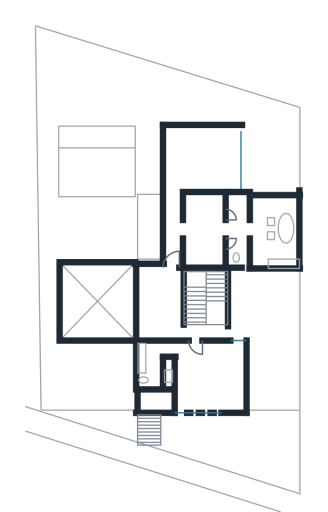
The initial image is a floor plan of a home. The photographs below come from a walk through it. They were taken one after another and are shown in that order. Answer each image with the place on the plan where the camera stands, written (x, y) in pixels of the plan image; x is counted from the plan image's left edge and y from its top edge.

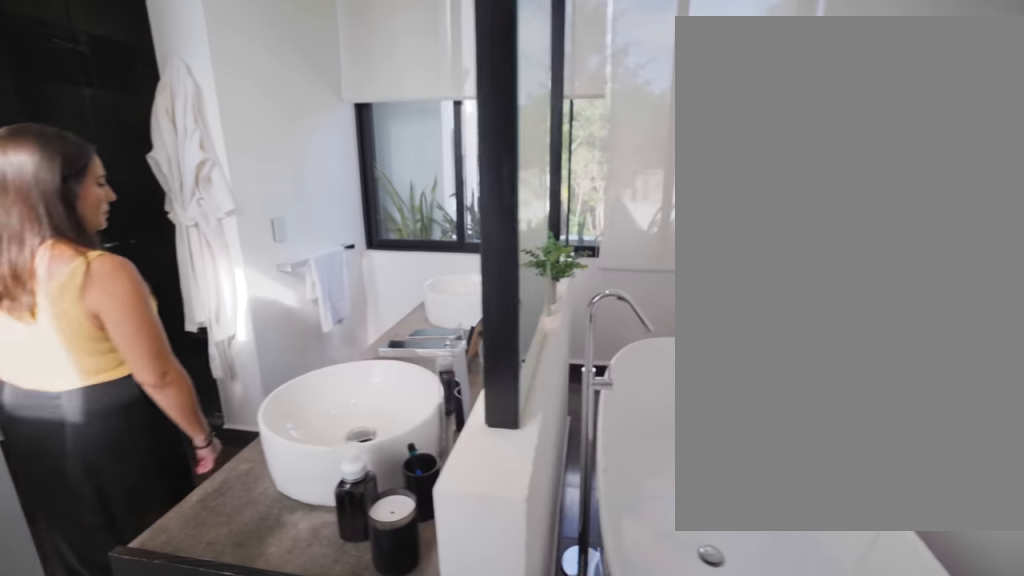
(285, 256)
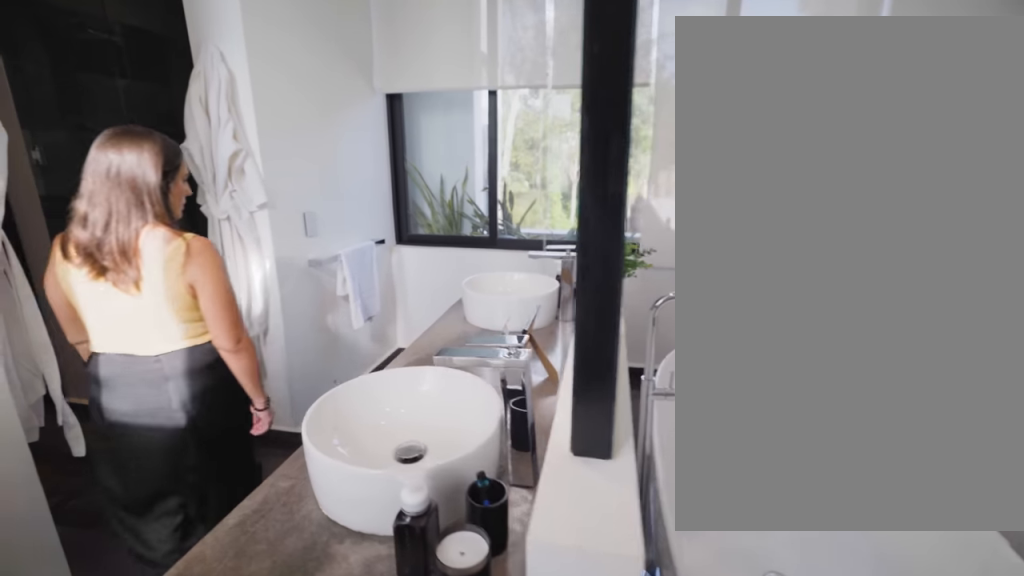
(285, 256)
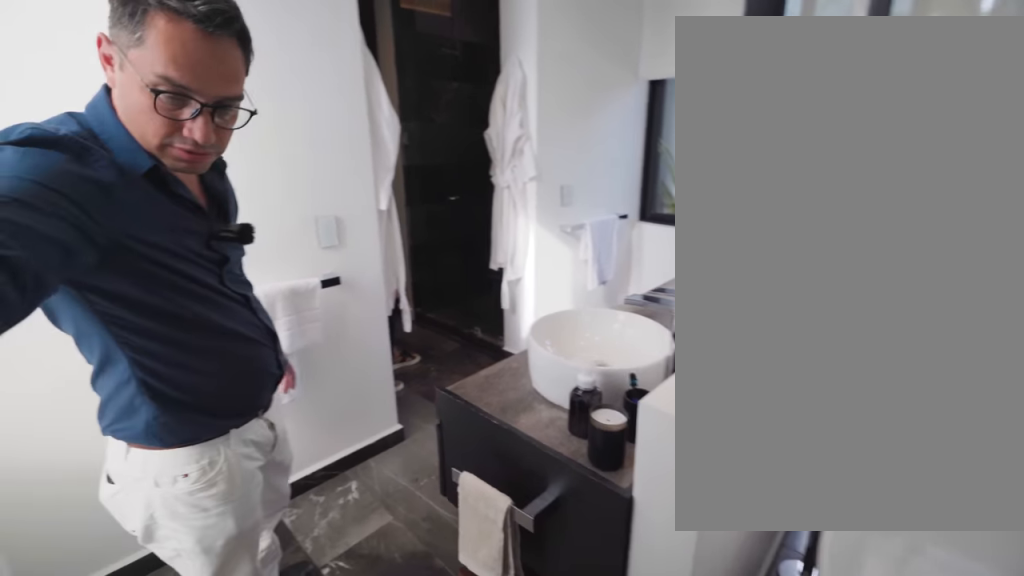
(268, 257)
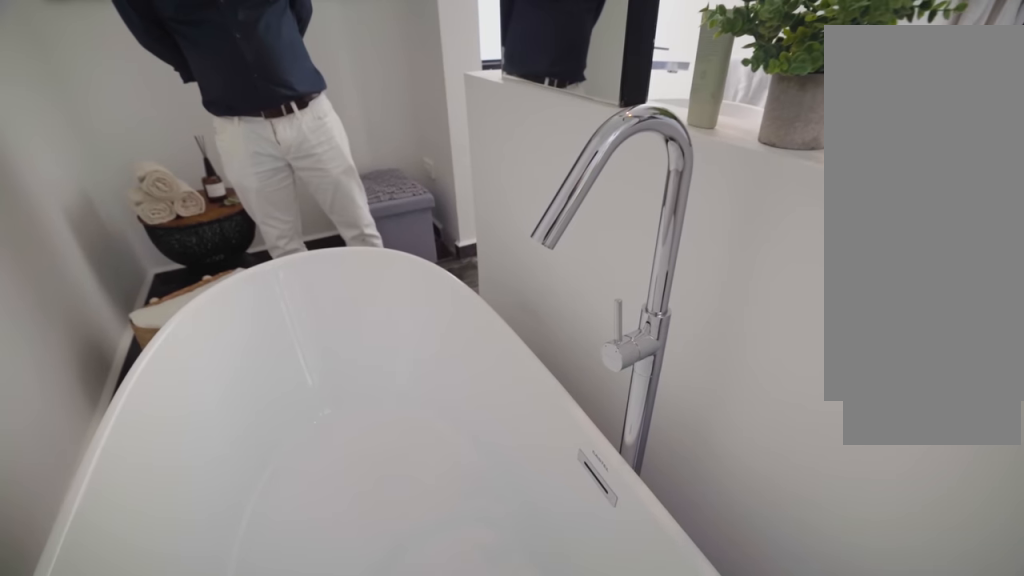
(283, 213)
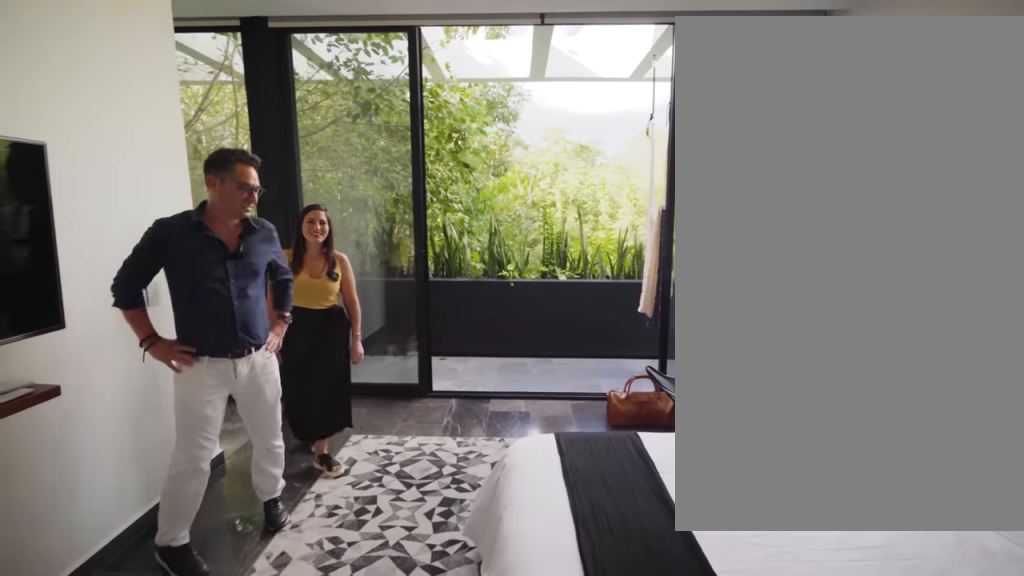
(226, 171)
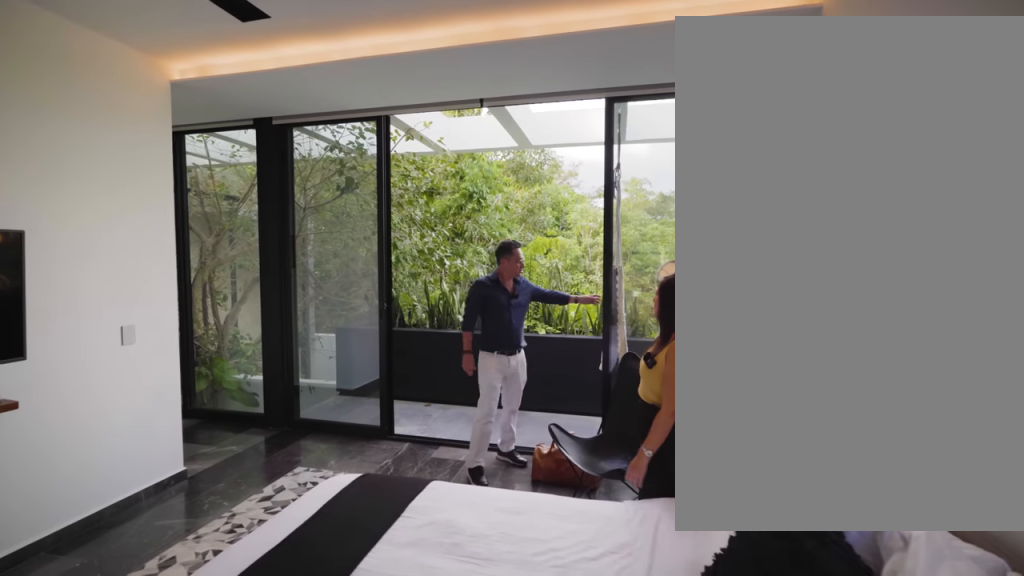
(233, 154)
